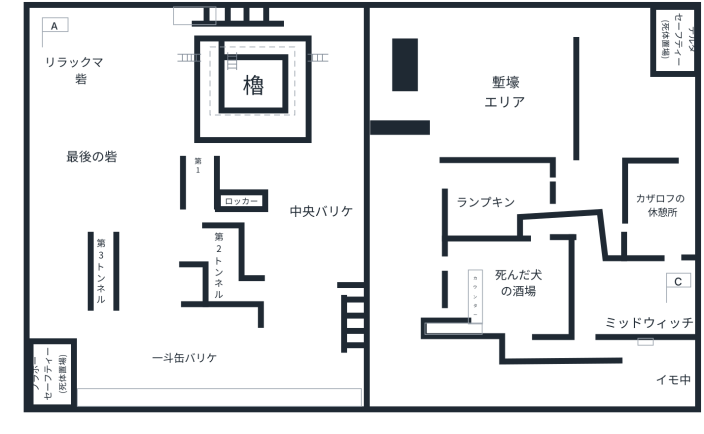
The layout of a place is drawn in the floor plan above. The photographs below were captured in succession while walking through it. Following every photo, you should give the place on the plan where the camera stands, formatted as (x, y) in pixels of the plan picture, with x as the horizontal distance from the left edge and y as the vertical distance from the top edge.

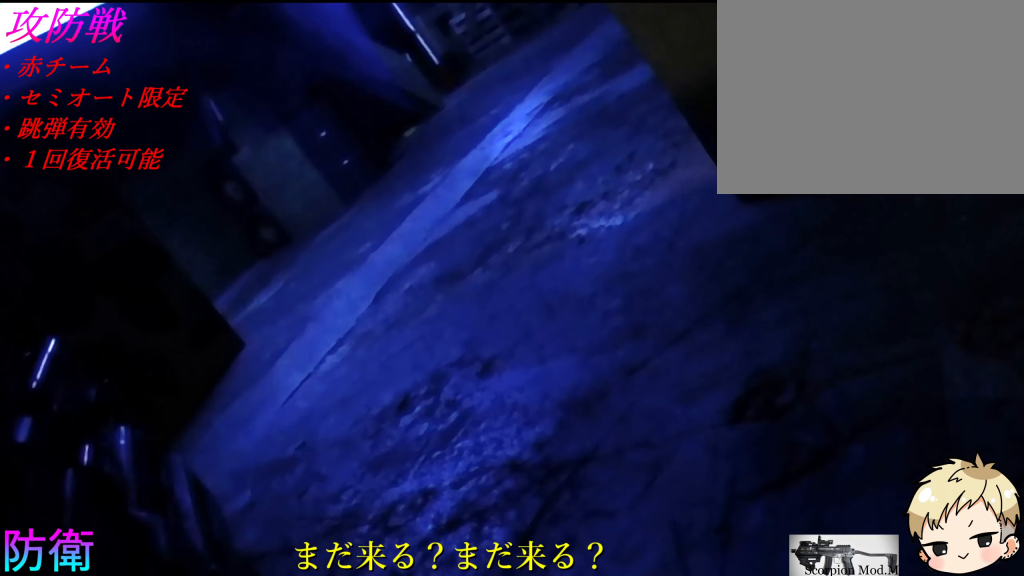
(200, 194)
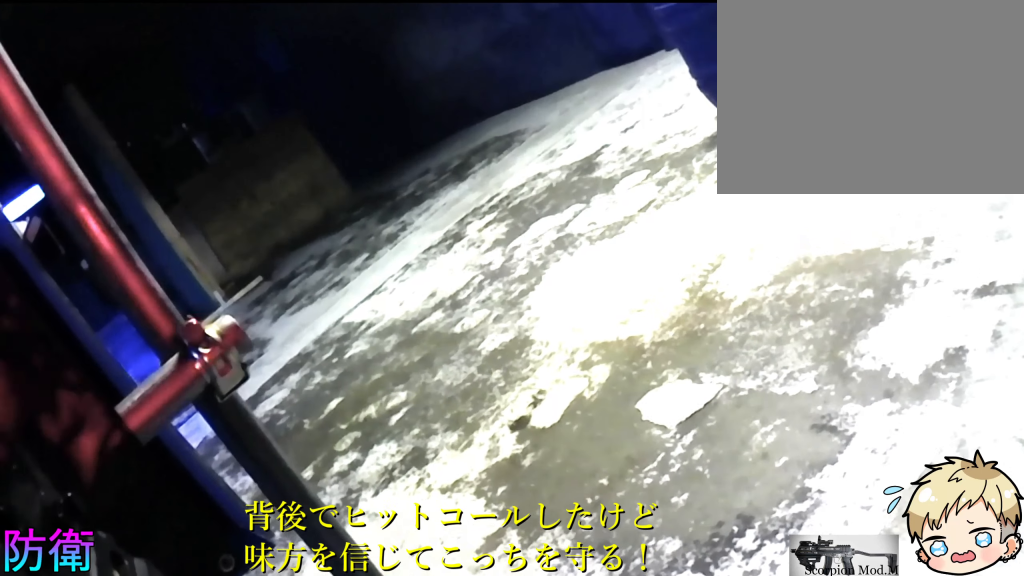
(72, 288)
